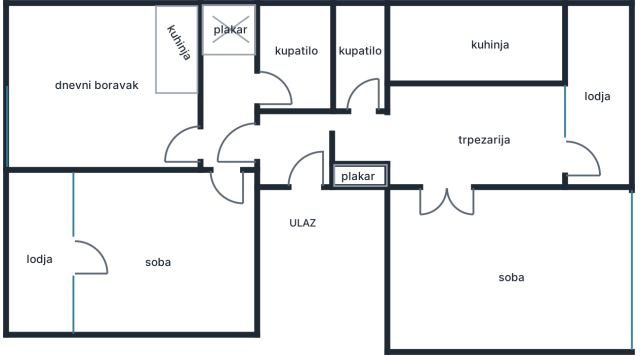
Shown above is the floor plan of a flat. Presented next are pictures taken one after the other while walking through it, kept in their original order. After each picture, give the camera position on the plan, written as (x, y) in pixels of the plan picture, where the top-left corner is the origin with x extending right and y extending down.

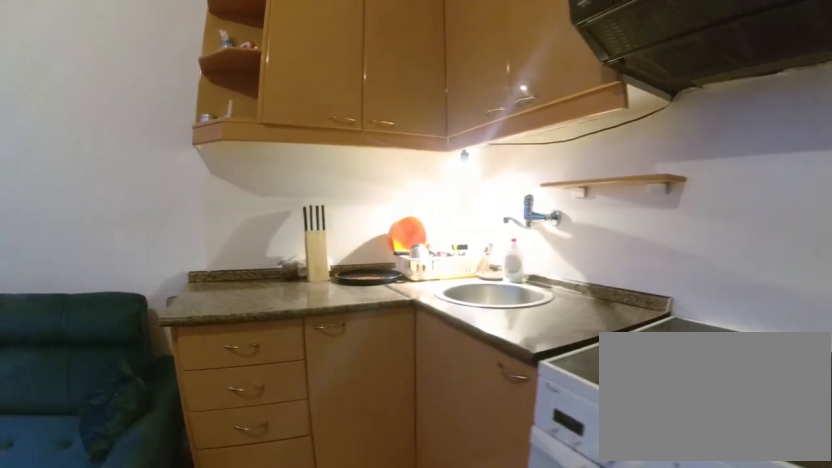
(155, 107)
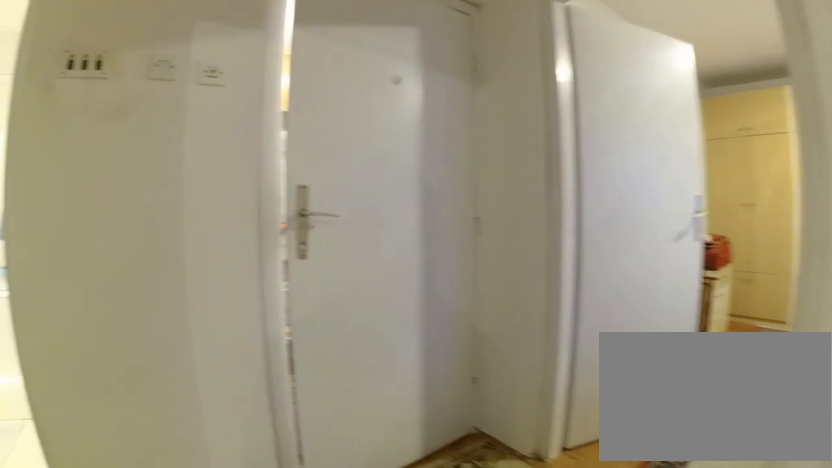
(188, 132)
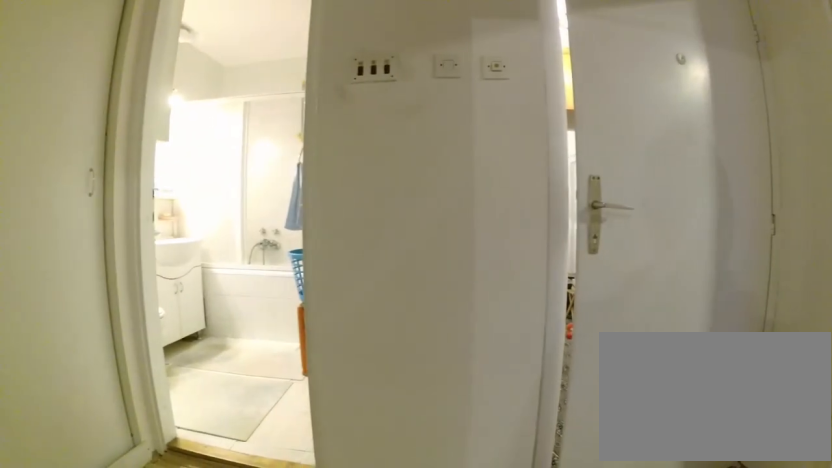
(188, 143)
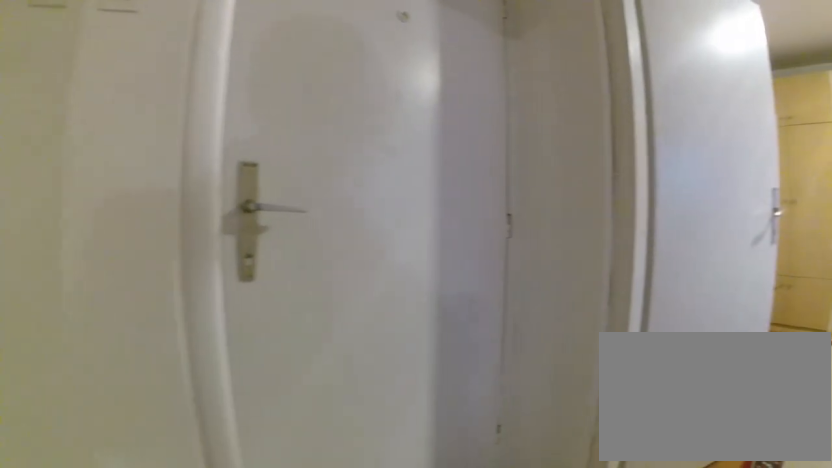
(203, 132)
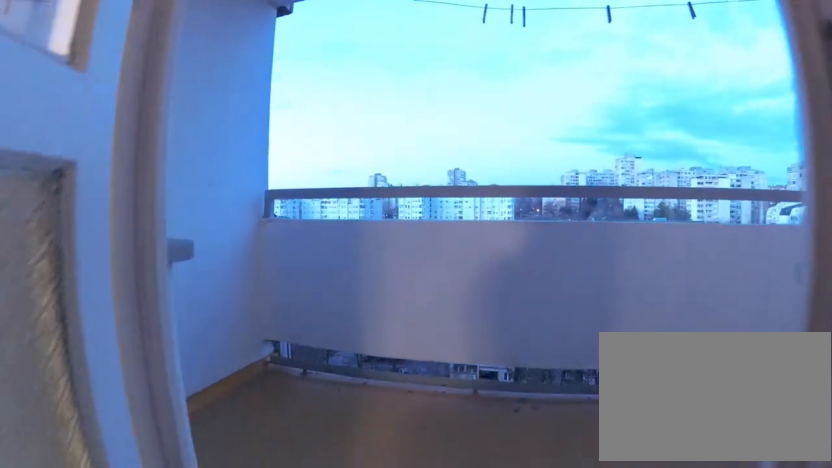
(102, 273)
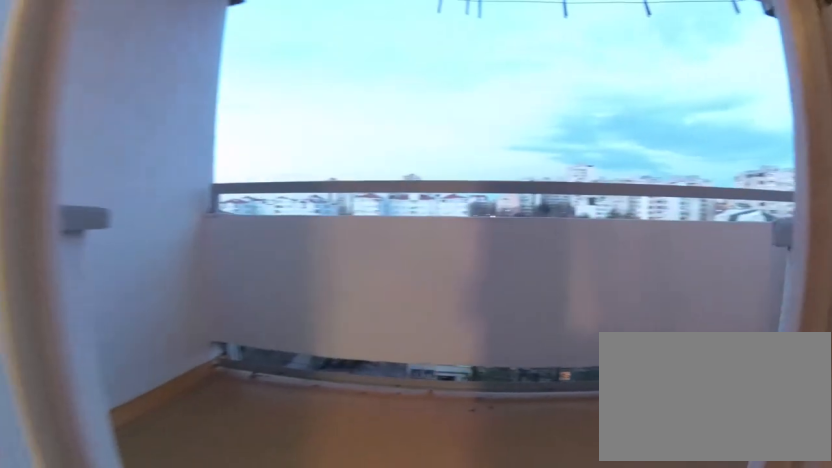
(85, 272)
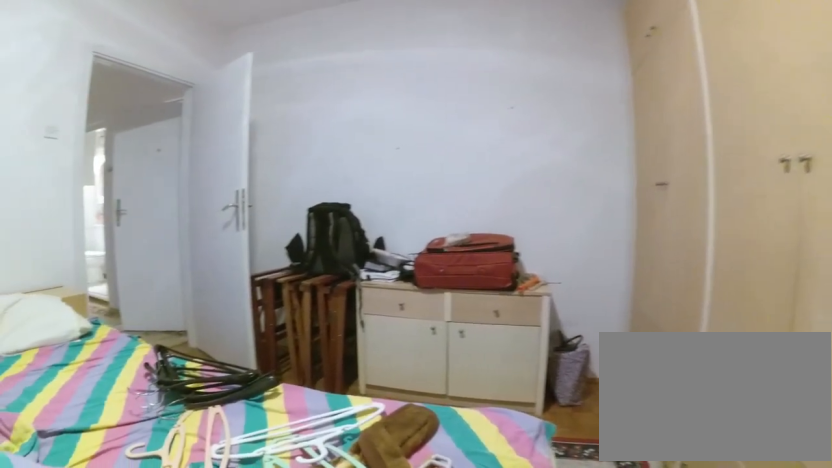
(135, 278)
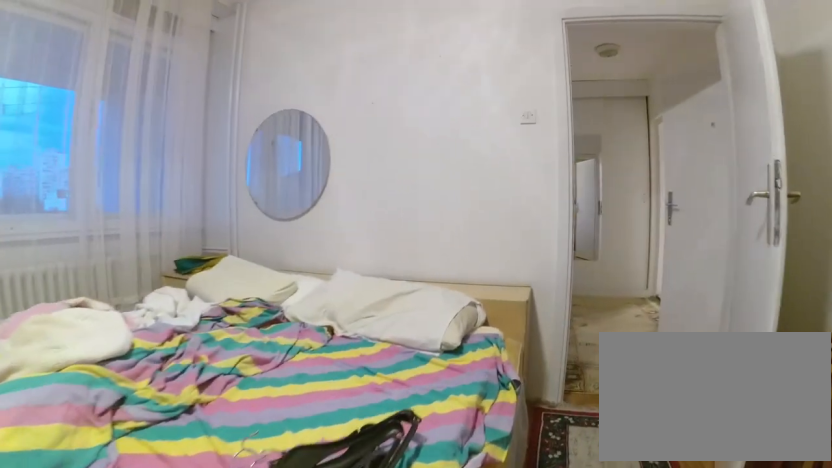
(212, 295)
